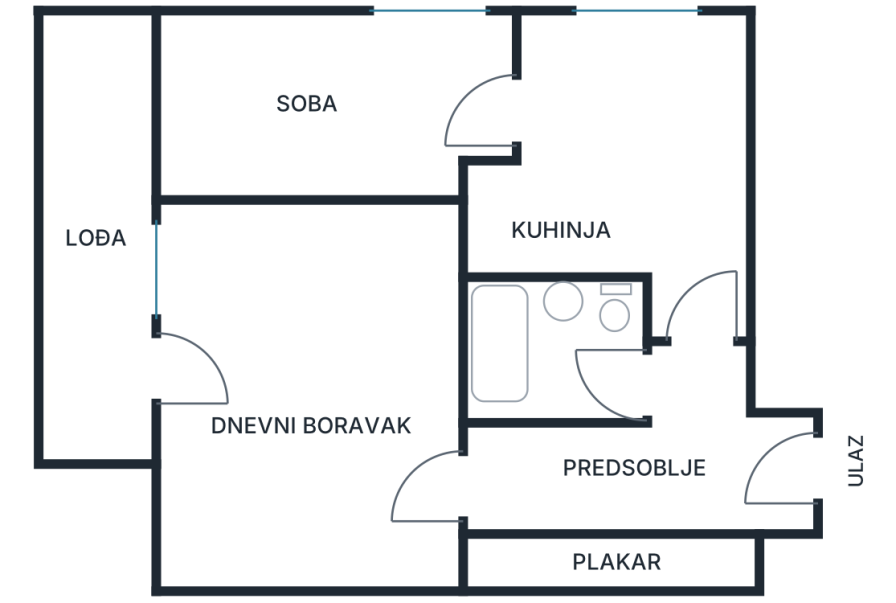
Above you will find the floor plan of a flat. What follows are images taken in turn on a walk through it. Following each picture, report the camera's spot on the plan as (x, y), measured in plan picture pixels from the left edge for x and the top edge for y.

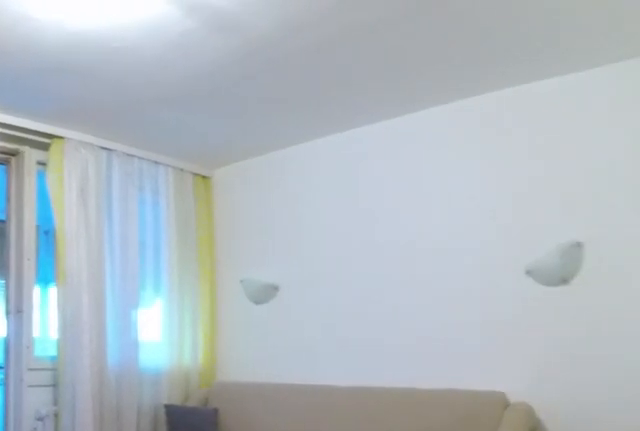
(443, 485)
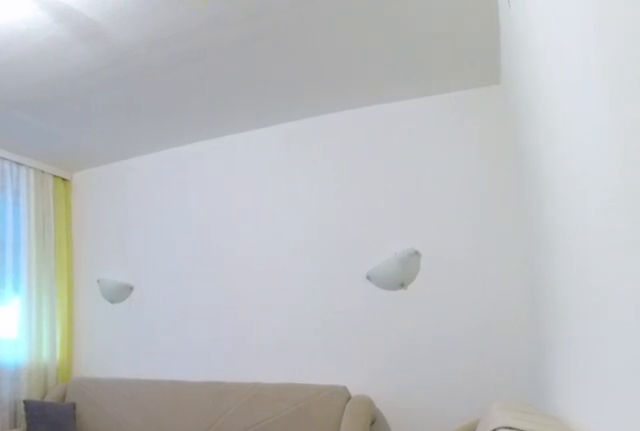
(442, 486)
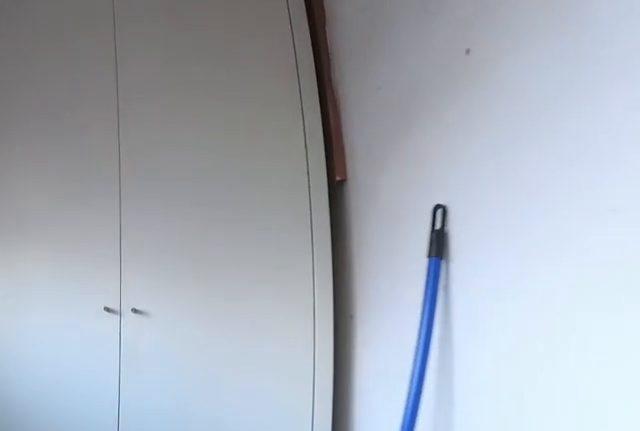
(90, 176)
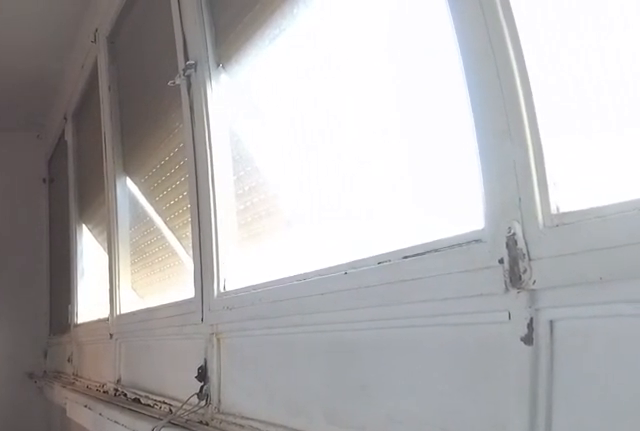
(90, 68)
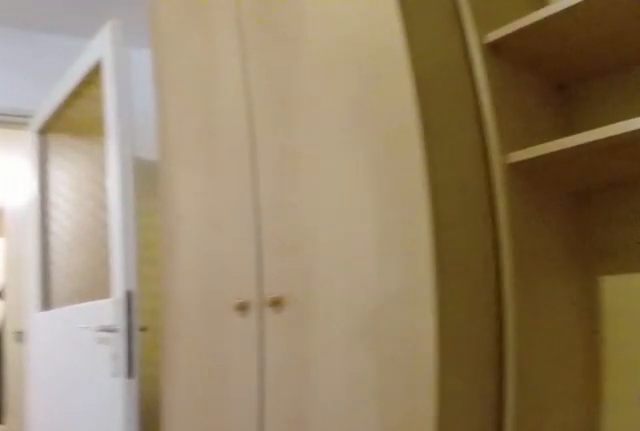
(215, 436)
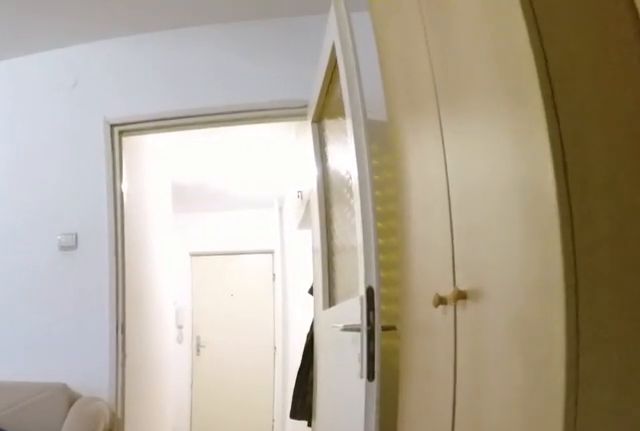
(313, 520)
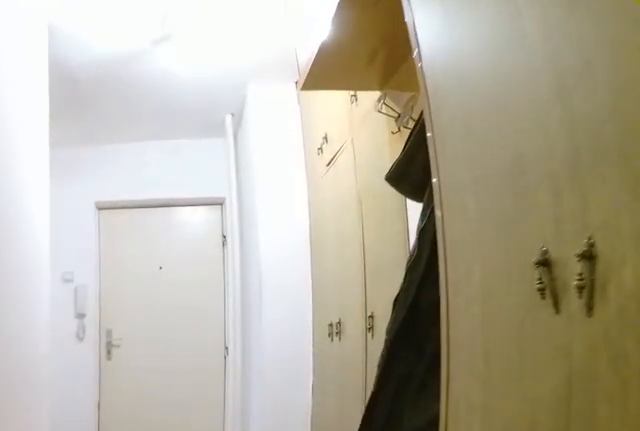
(429, 499)
